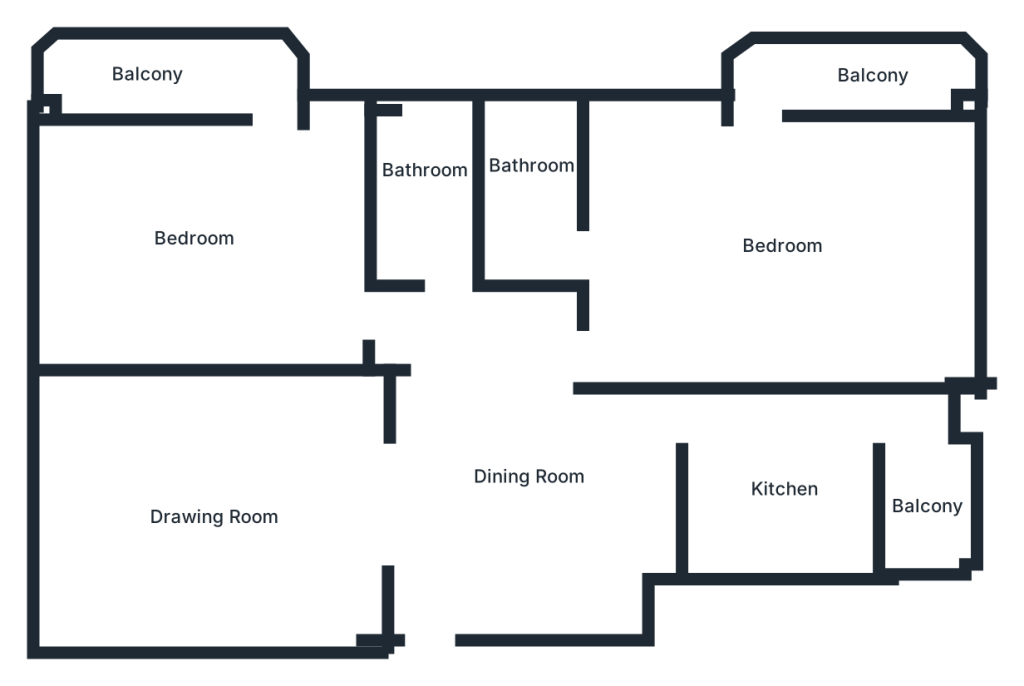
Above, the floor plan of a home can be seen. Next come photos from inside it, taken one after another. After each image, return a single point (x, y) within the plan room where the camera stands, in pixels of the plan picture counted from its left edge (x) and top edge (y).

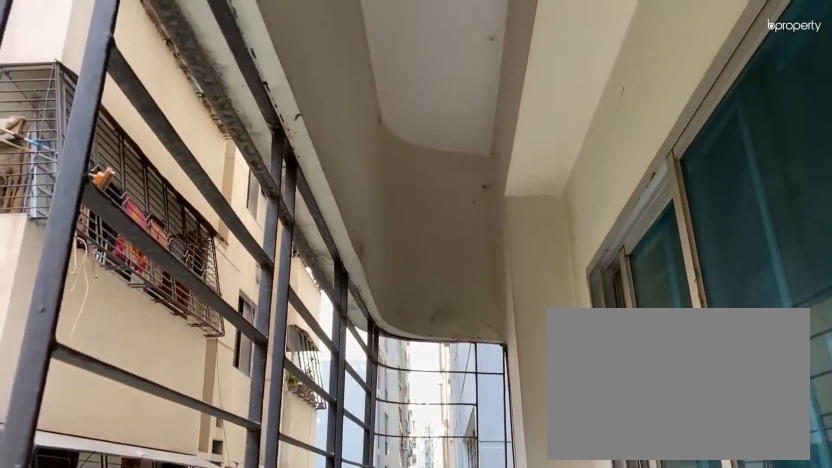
(838, 68)
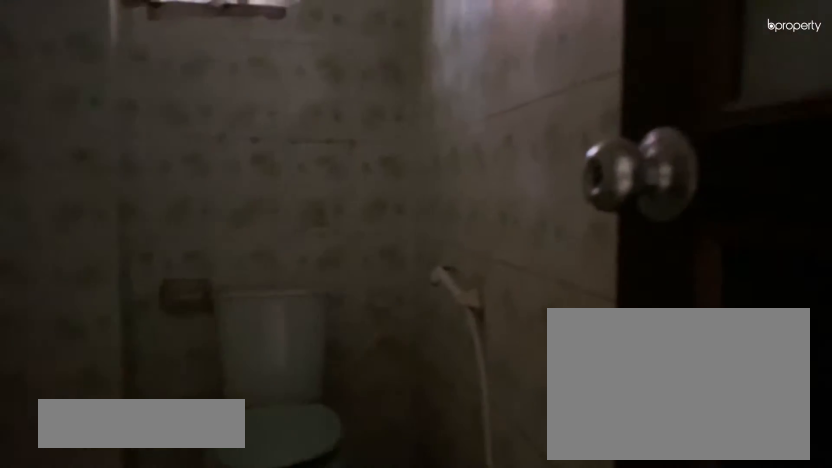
(414, 178)
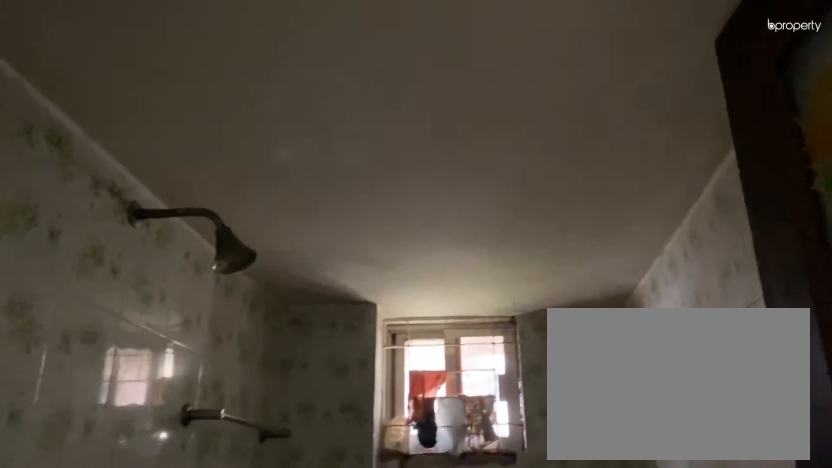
(414, 178)
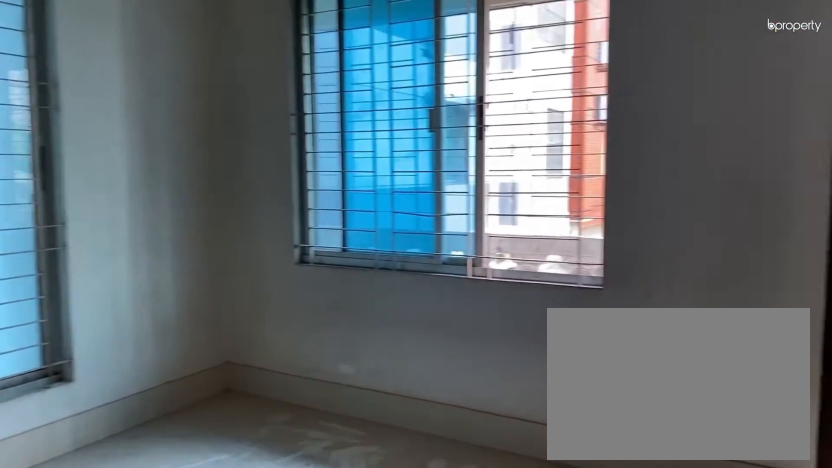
(180, 223)
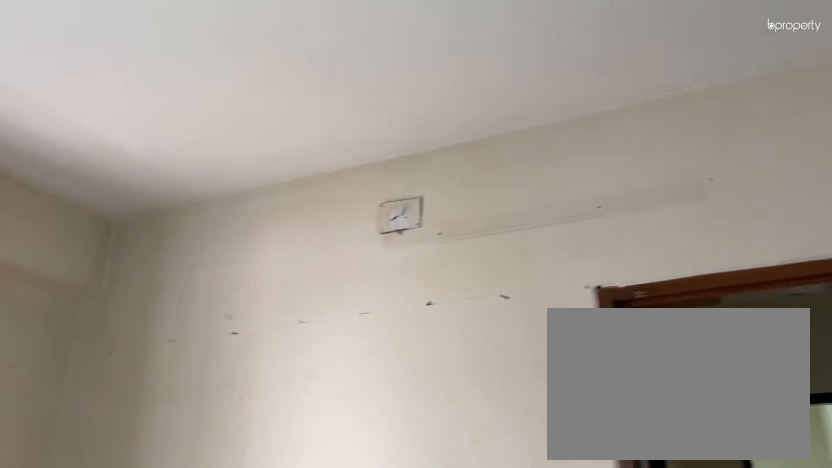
(180, 223)
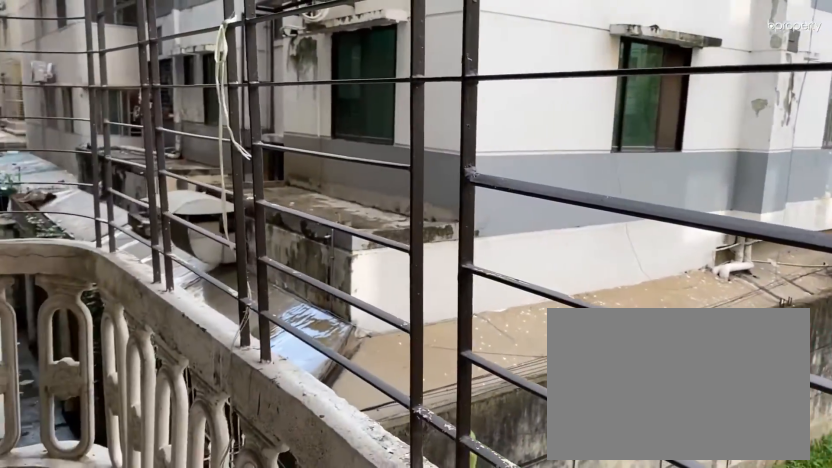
(162, 71)
